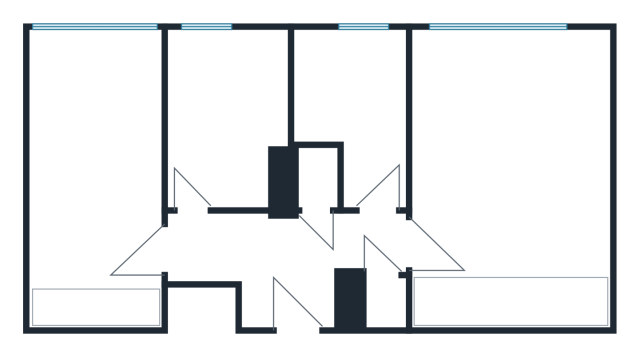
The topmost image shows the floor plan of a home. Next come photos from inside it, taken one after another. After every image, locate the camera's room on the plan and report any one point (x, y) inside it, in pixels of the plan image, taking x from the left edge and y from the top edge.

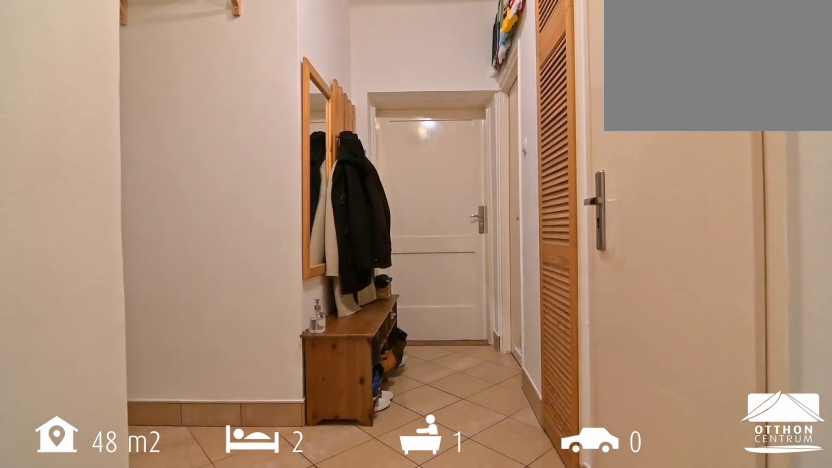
(277, 254)
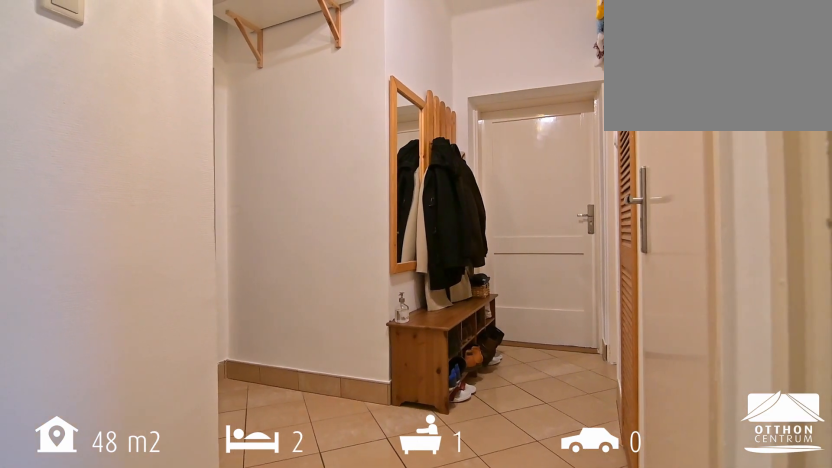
(277, 254)
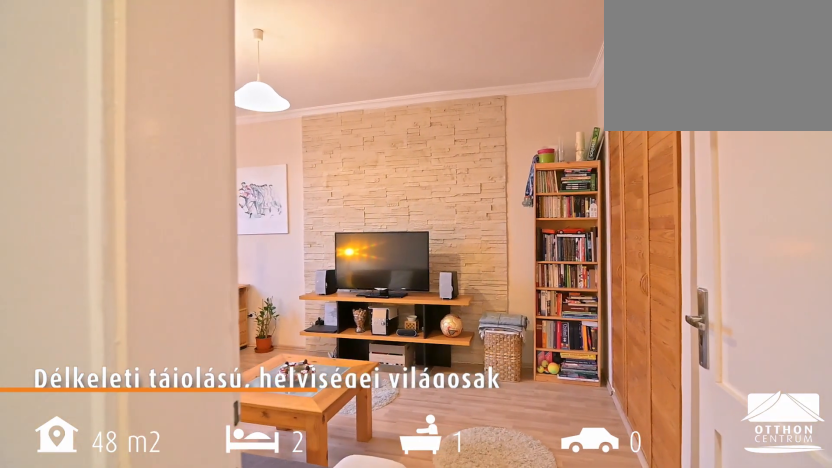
(506, 169)
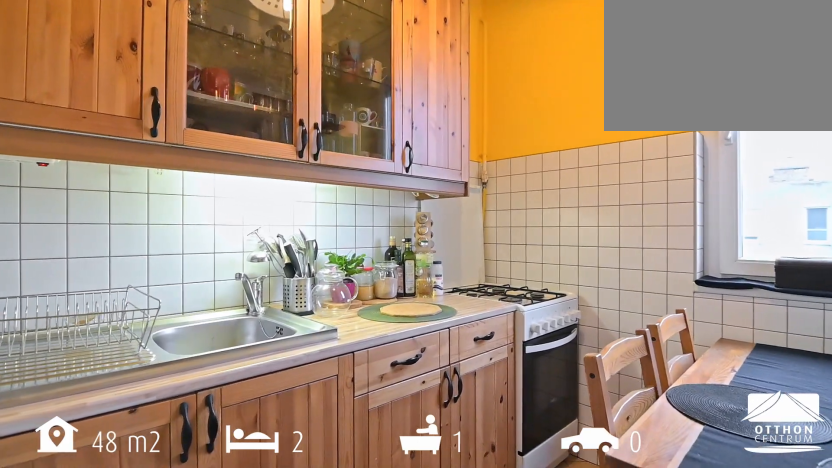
(357, 89)
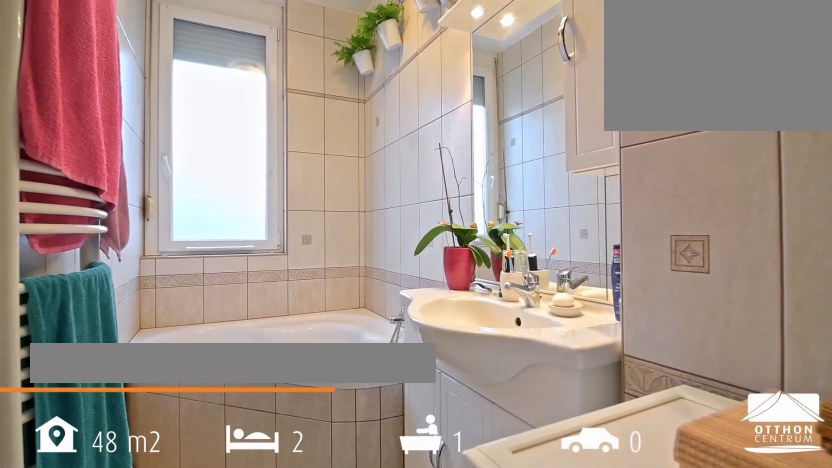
(230, 106)
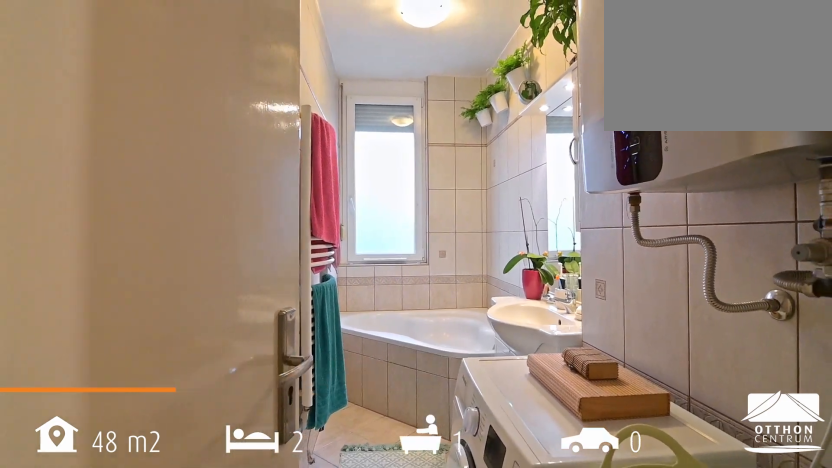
(230, 106)
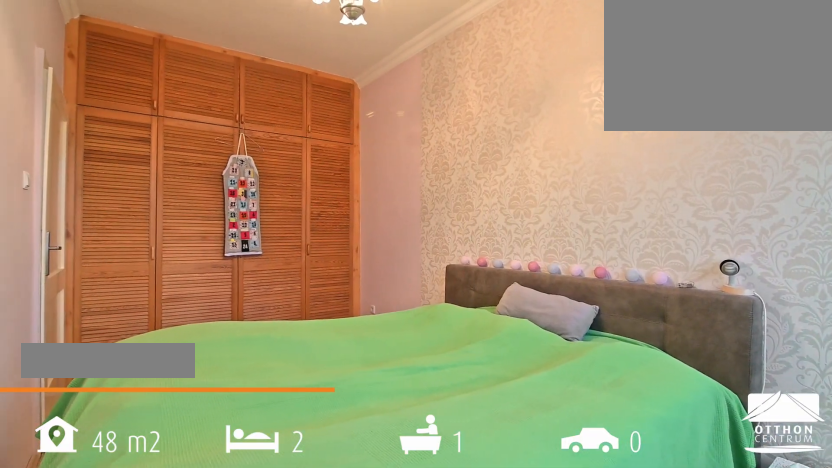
(98, 169)
